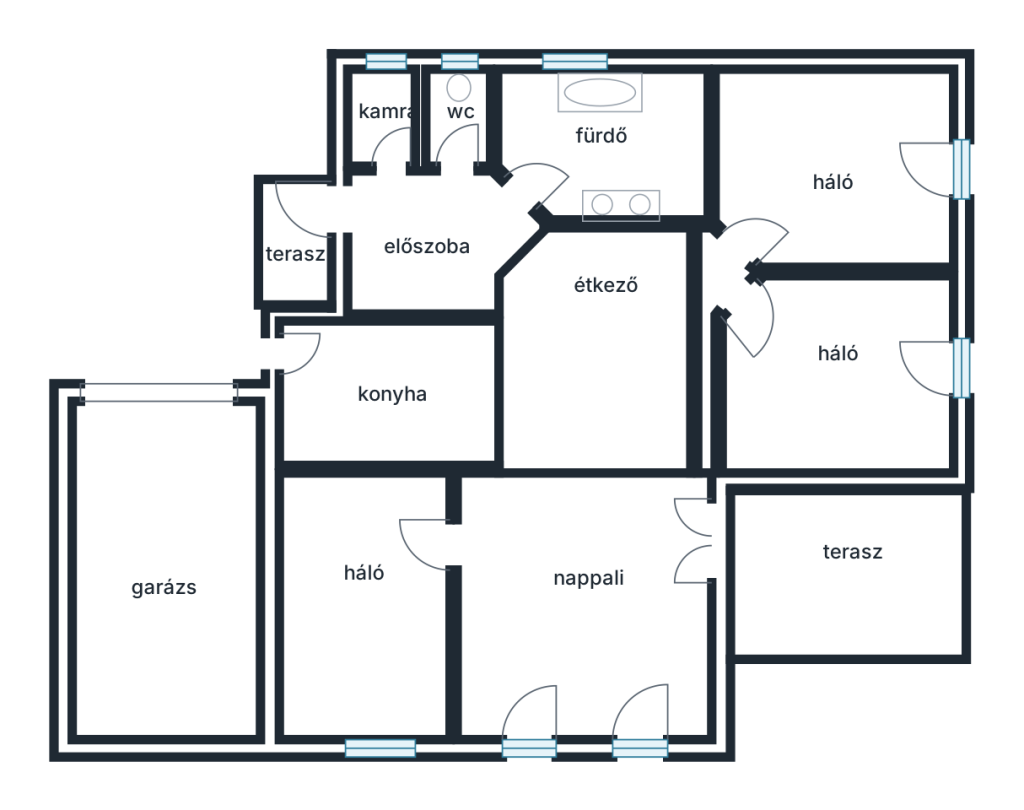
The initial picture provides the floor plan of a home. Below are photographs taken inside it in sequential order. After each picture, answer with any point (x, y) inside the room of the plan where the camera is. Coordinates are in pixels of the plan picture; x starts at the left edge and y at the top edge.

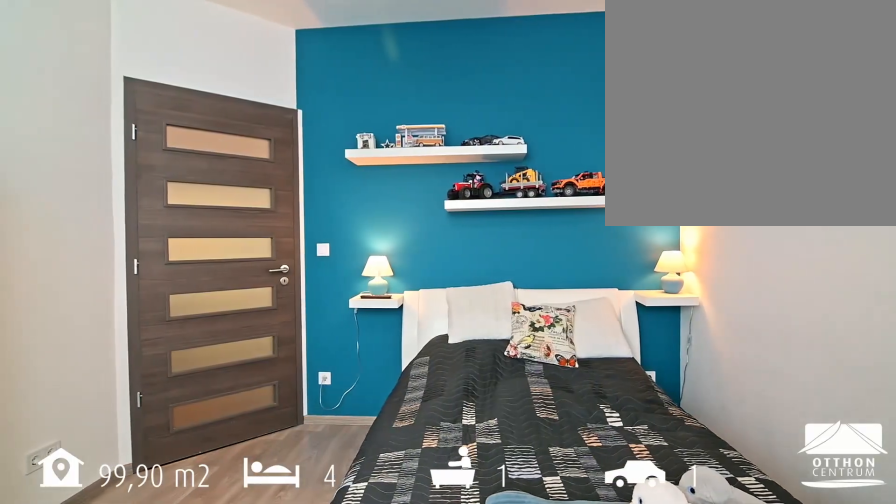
(843, 175)
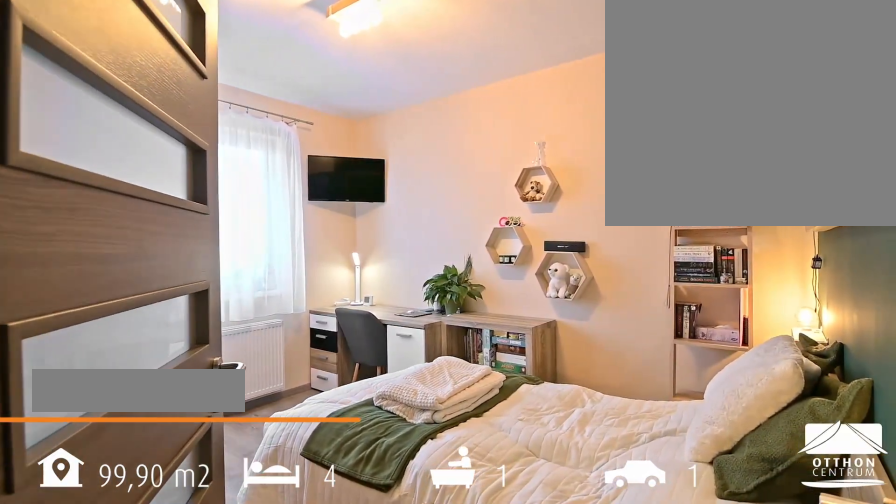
(843, 352)
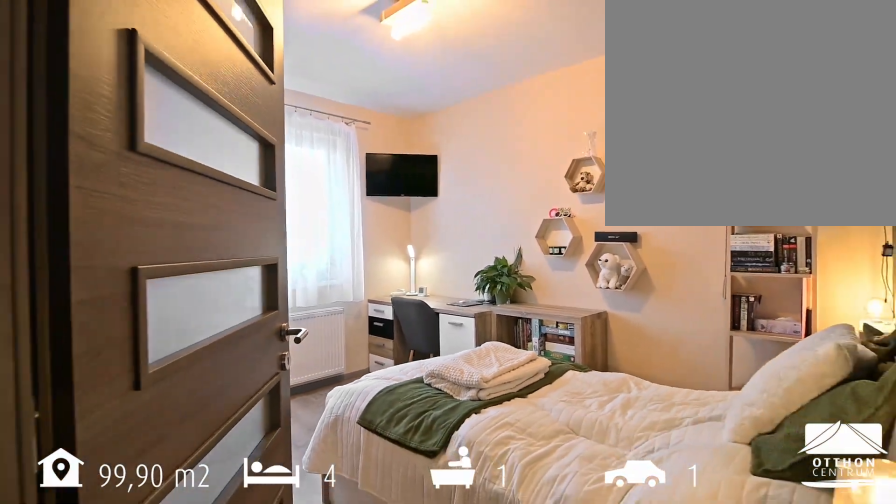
(843, 352)
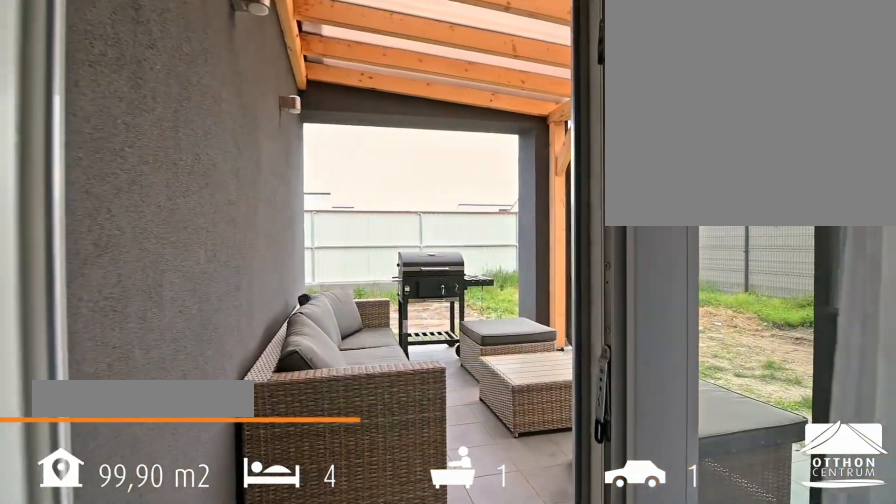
(848, 564)
